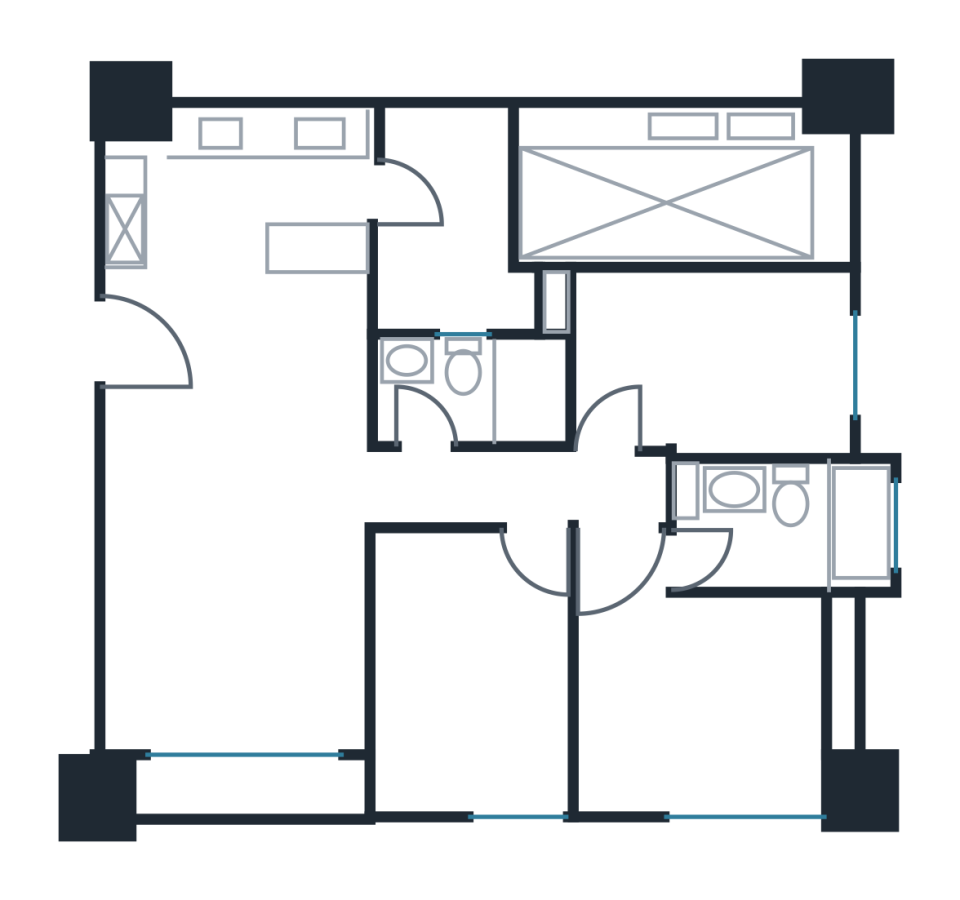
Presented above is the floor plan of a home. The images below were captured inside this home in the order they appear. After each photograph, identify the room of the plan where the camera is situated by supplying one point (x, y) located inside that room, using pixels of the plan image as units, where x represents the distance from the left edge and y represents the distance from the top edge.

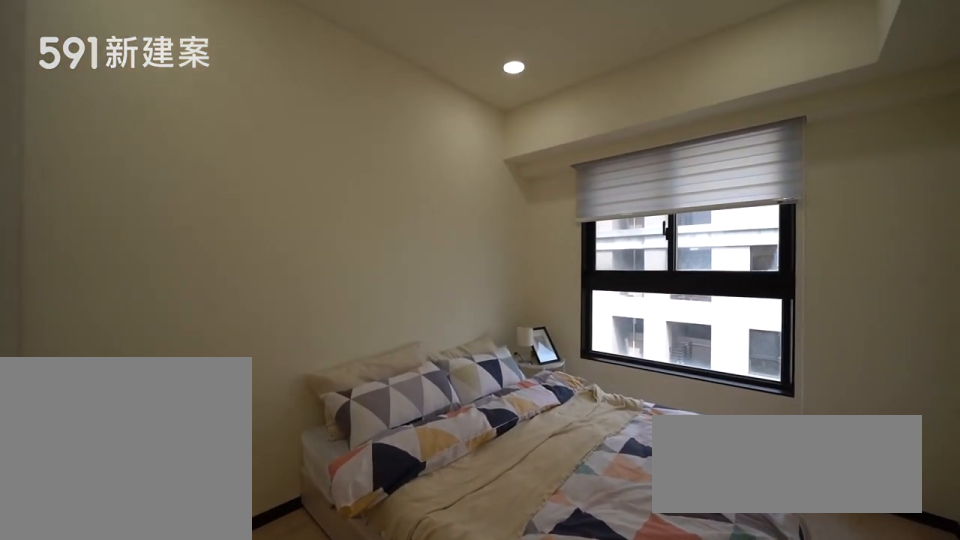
(716, 362)
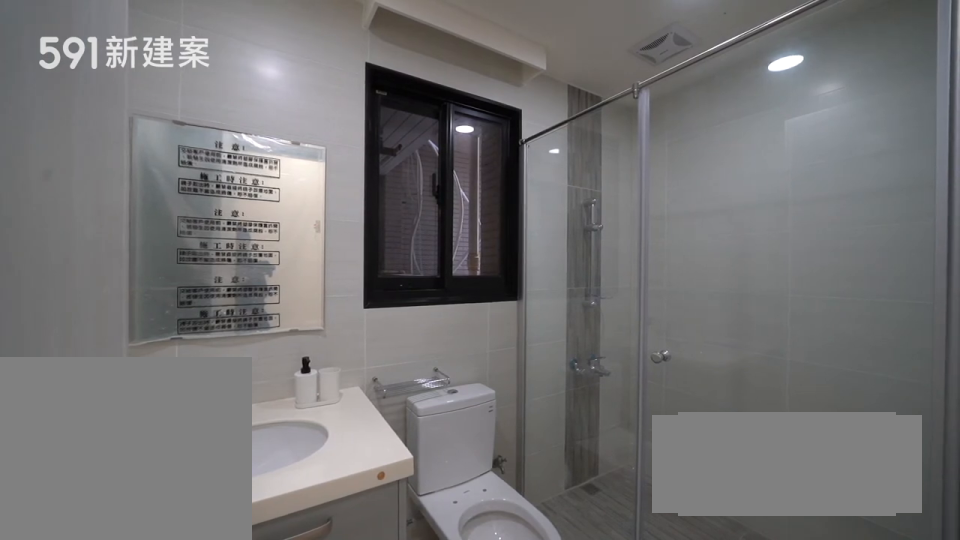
(478, 389)
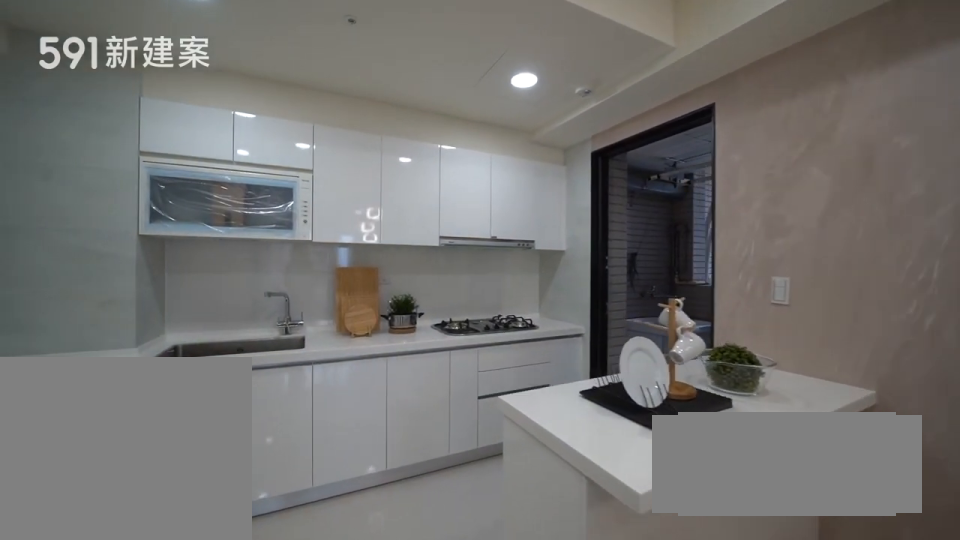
(243, 194)
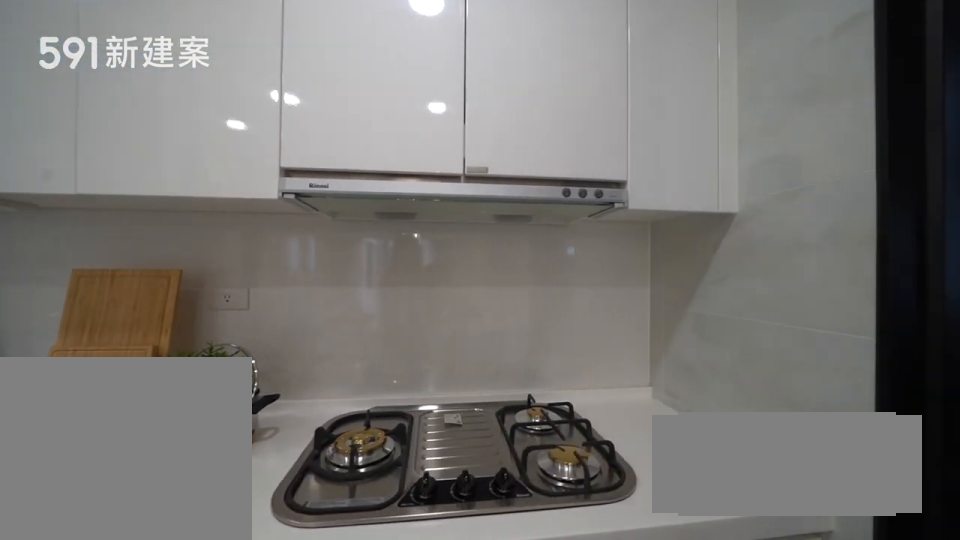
(243, 194)
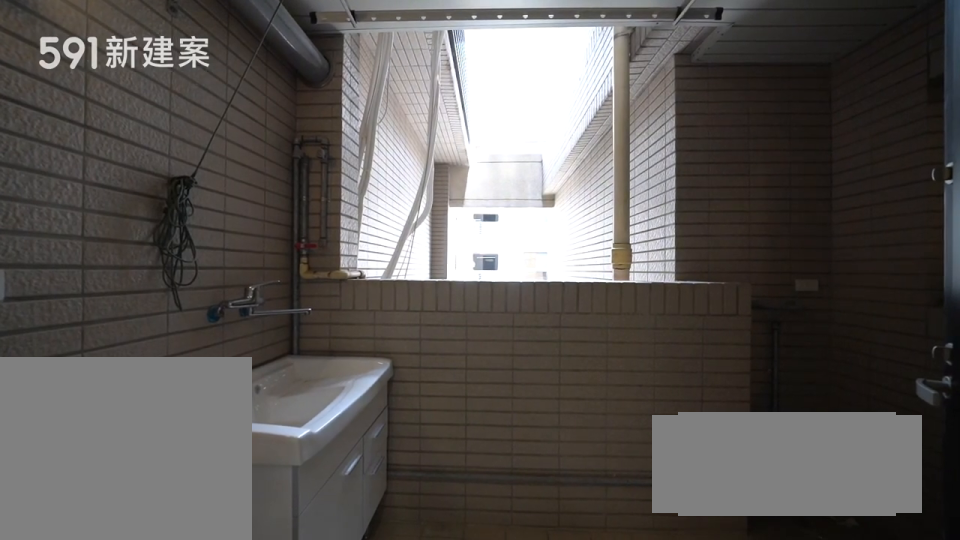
(466, 219)
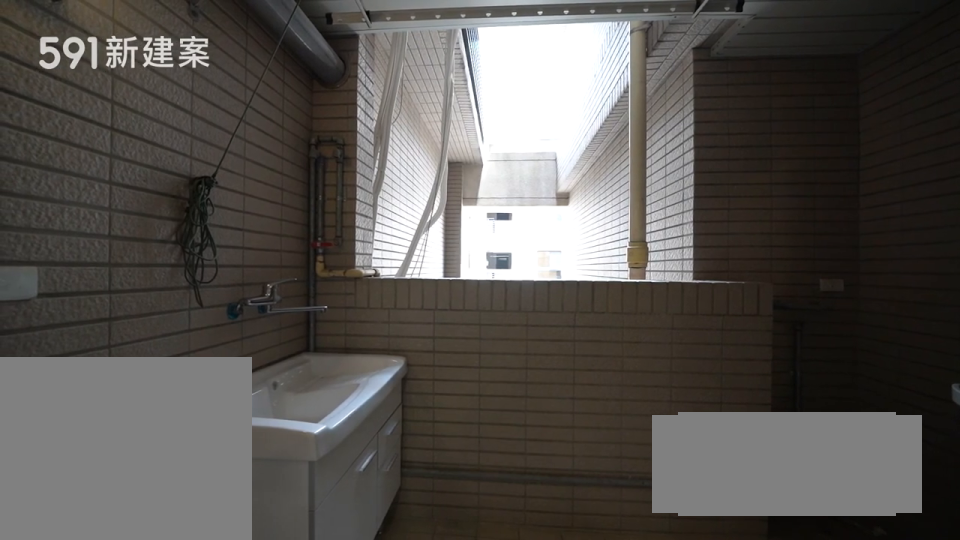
(466, 219)
